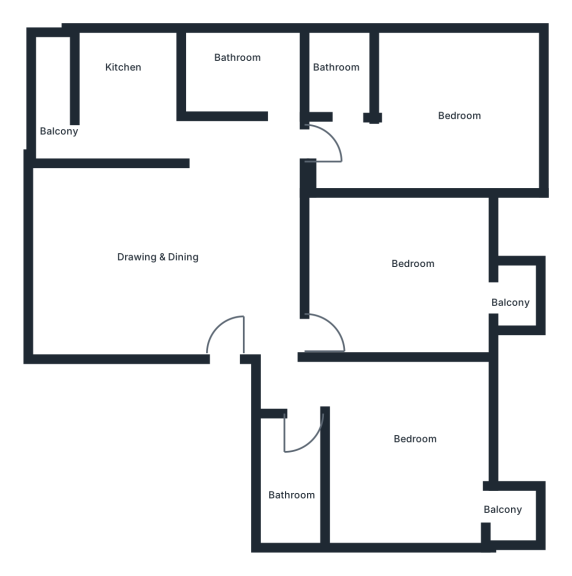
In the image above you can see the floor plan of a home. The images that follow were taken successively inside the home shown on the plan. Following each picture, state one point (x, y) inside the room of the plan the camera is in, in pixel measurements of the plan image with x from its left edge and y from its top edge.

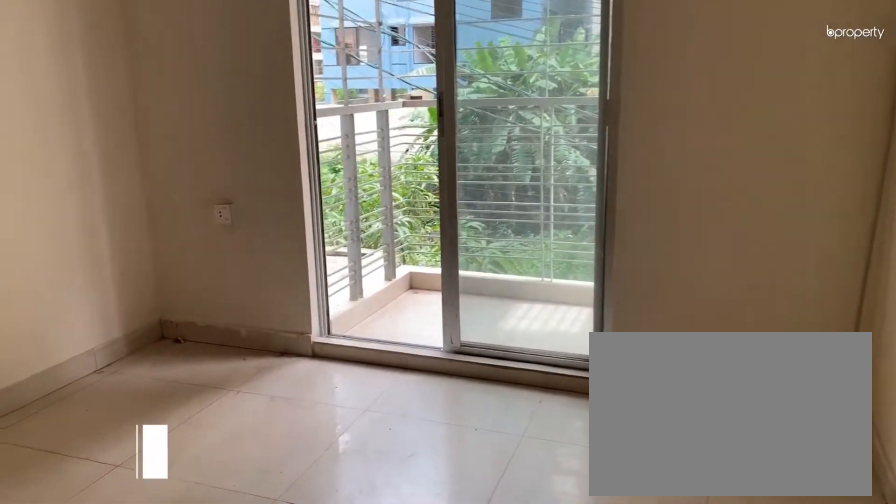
(424, 294)
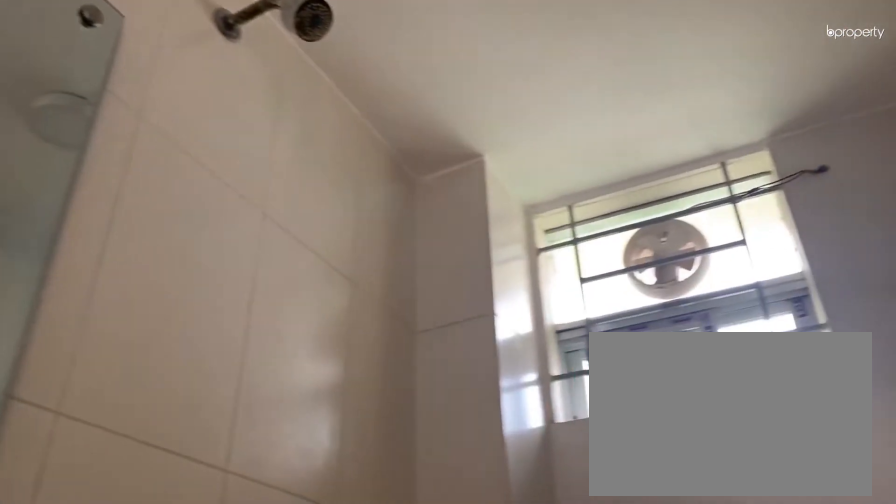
(345, 83)
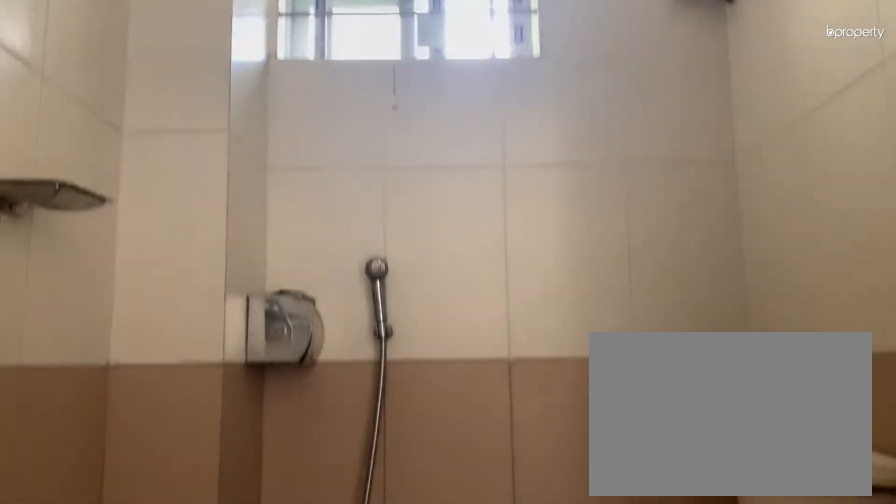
(345, 83)
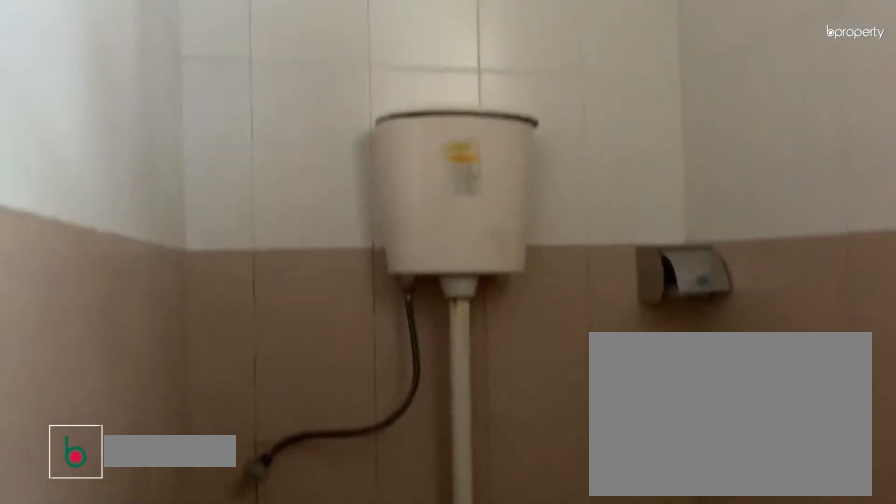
(261, 71)
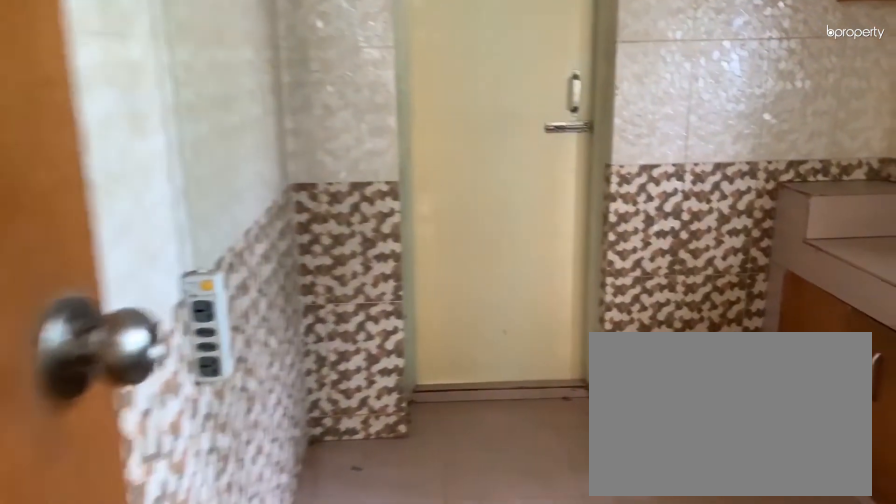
(131, 88)
